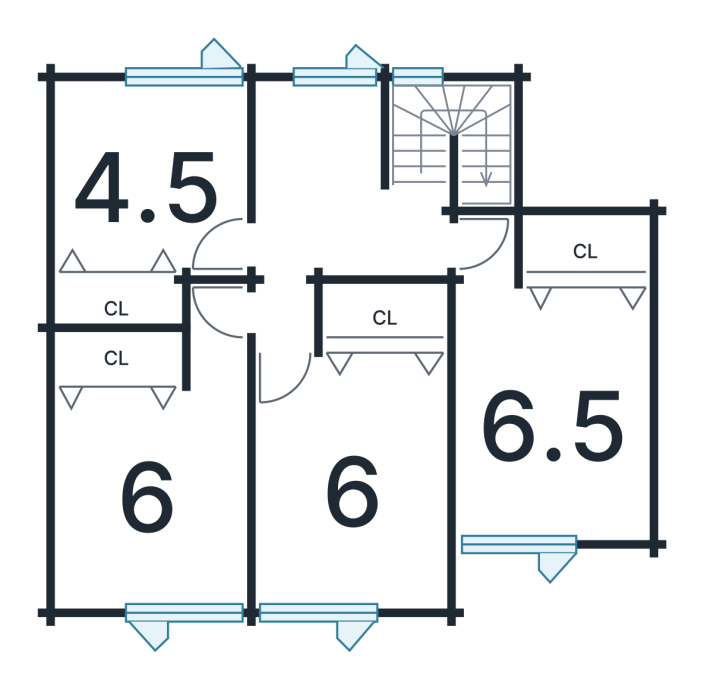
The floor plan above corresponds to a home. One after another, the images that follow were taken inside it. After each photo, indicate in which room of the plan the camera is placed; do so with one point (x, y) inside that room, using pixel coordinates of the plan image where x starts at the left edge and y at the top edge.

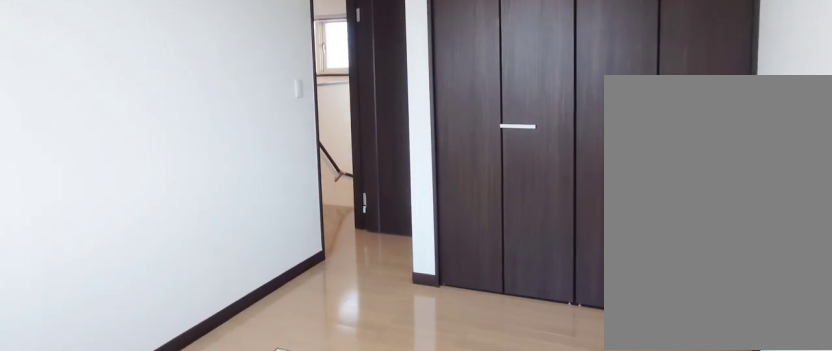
(571, 314)
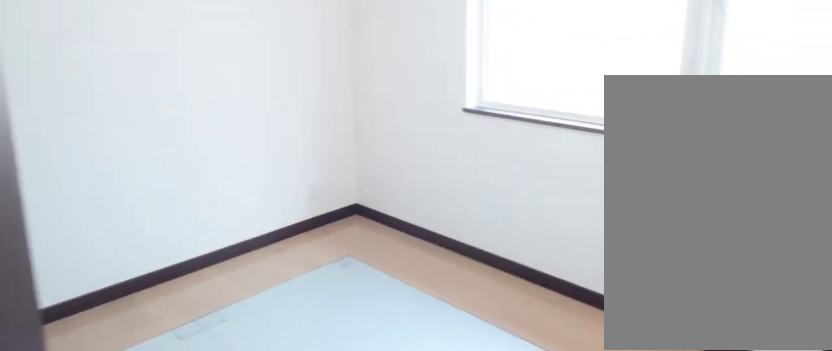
(155, 100)
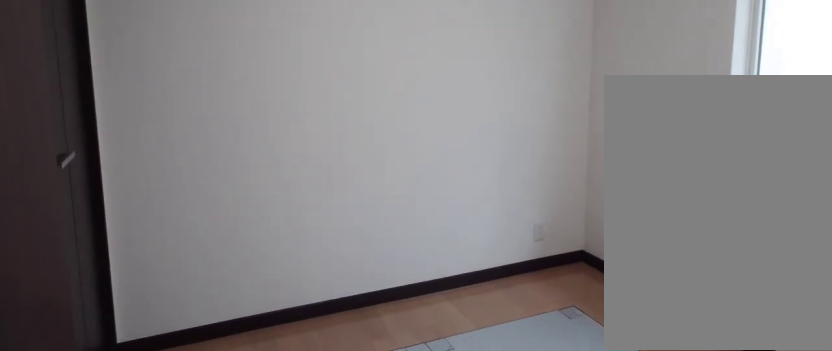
(155, 100)
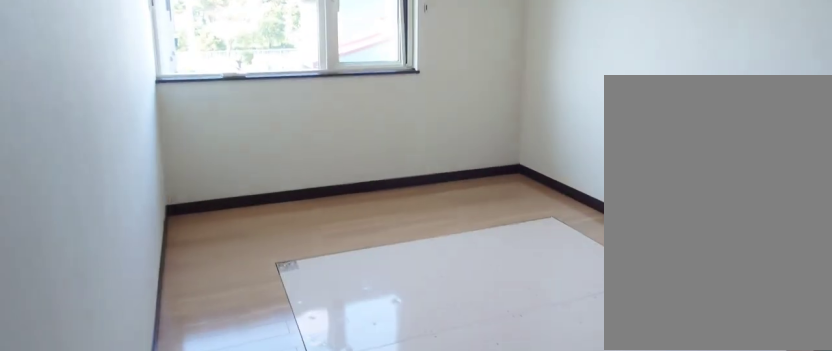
(135, 490)
